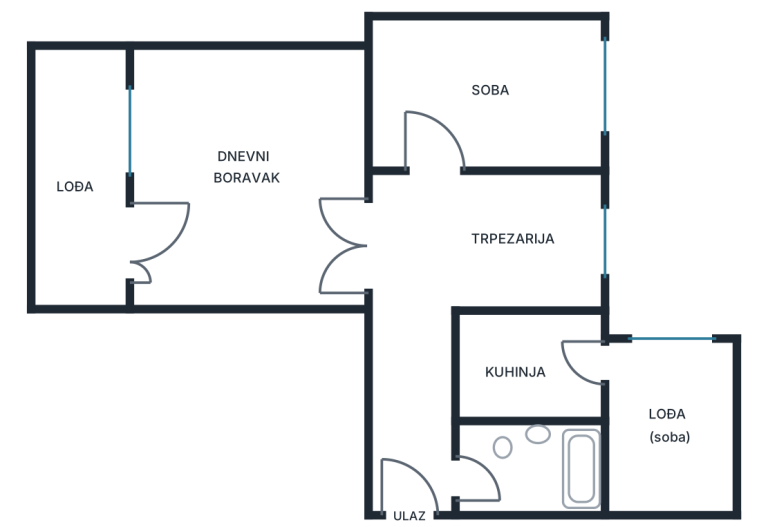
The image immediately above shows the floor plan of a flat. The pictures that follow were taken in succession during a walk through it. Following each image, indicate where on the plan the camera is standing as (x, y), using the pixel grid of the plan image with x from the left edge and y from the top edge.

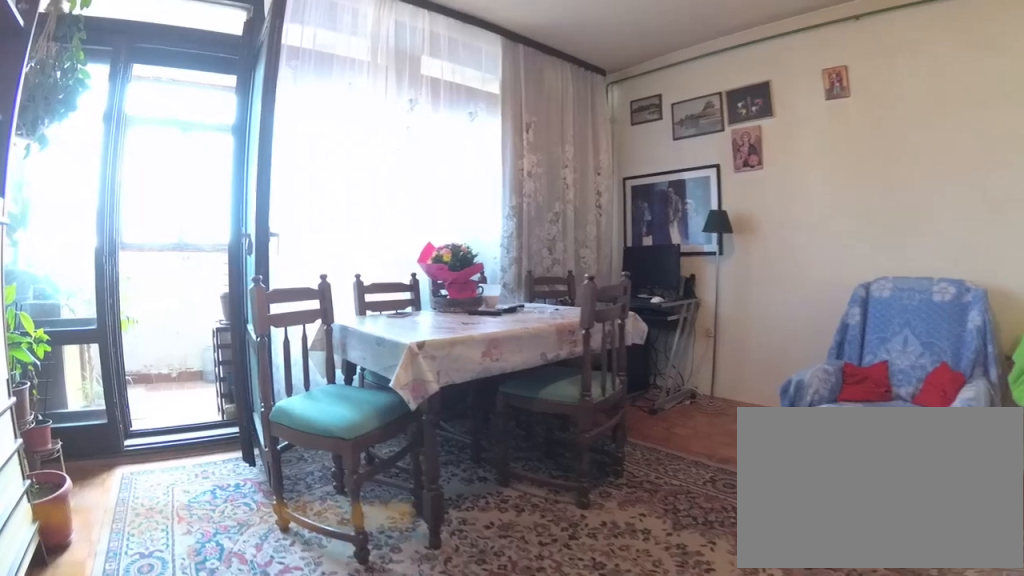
(319, 249)
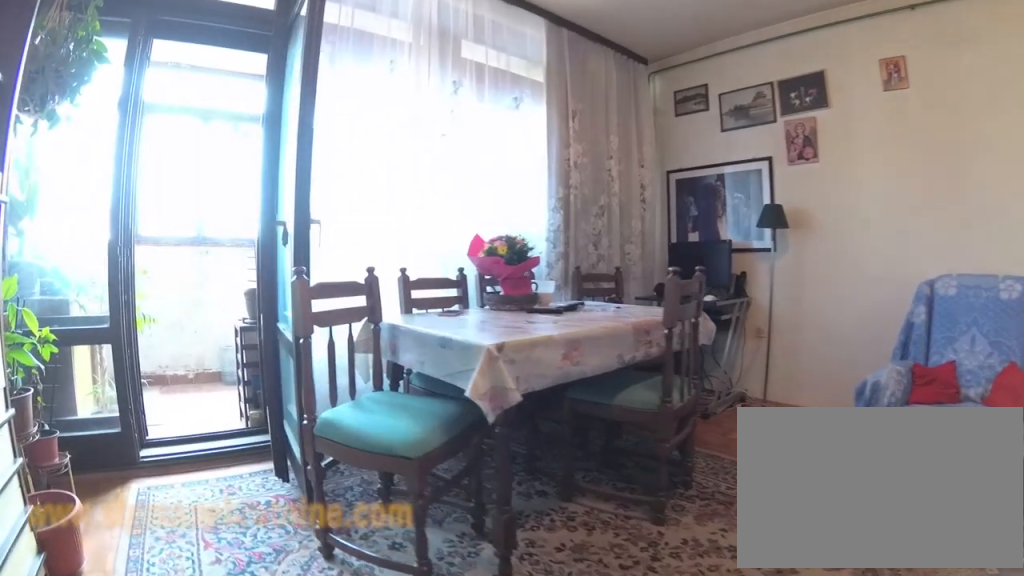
(301, 247)
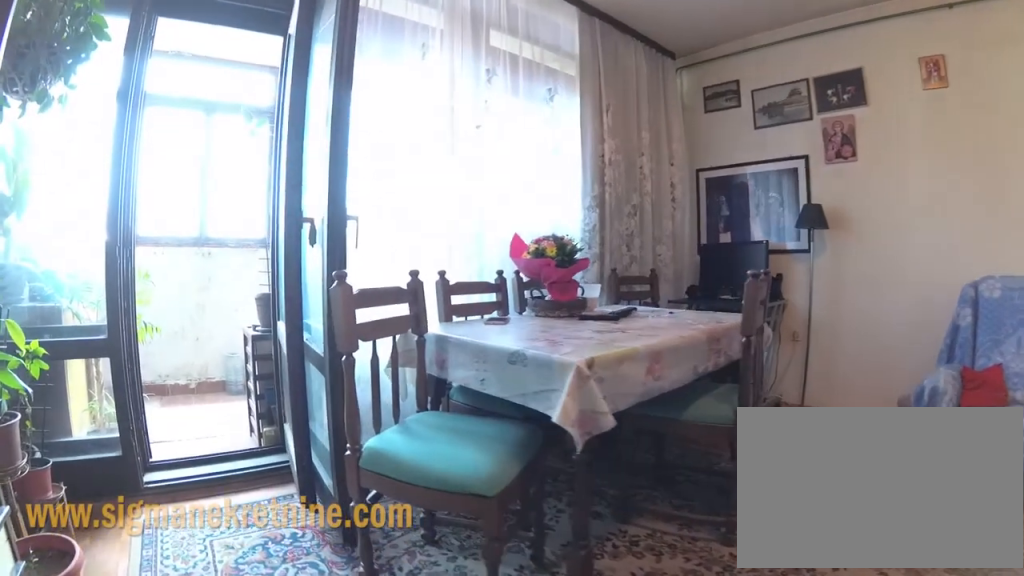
(283, 248)
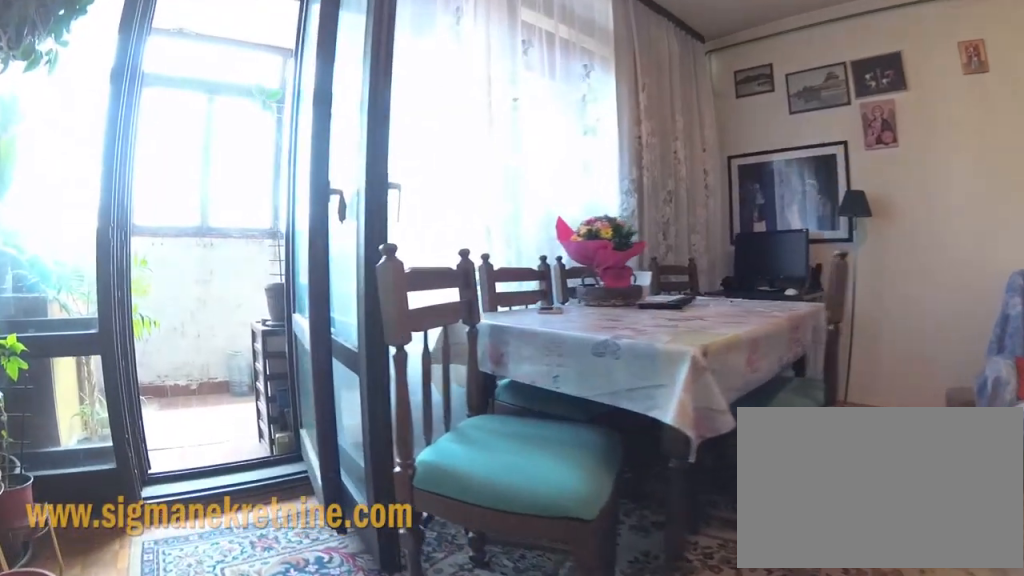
(265, 248)
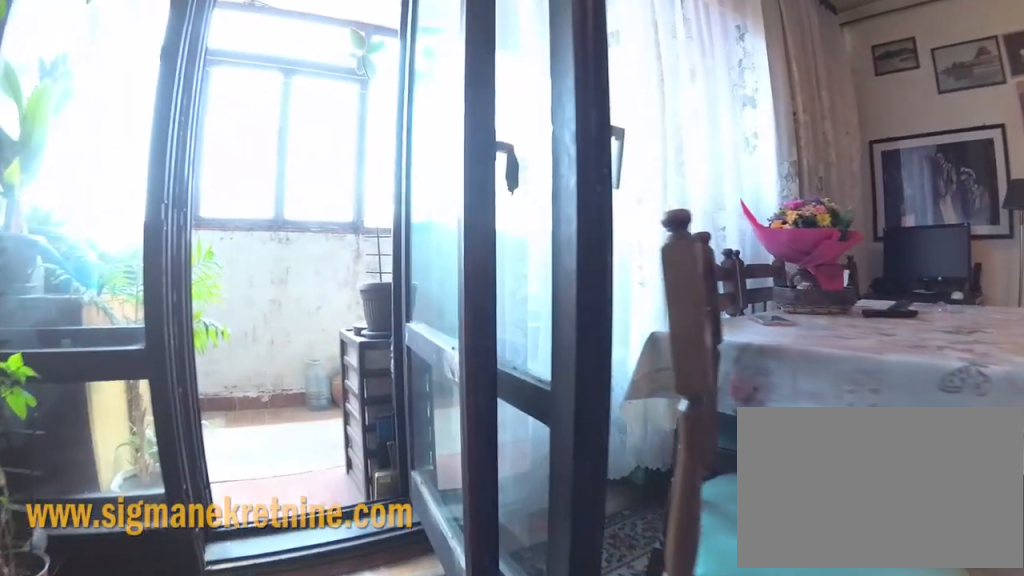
(228, 248)
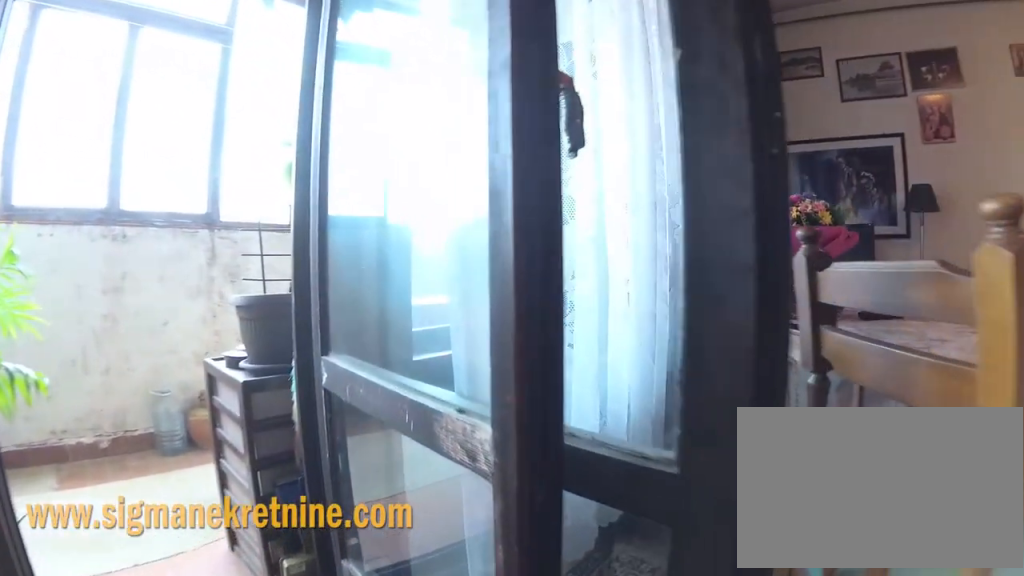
(191, 248)
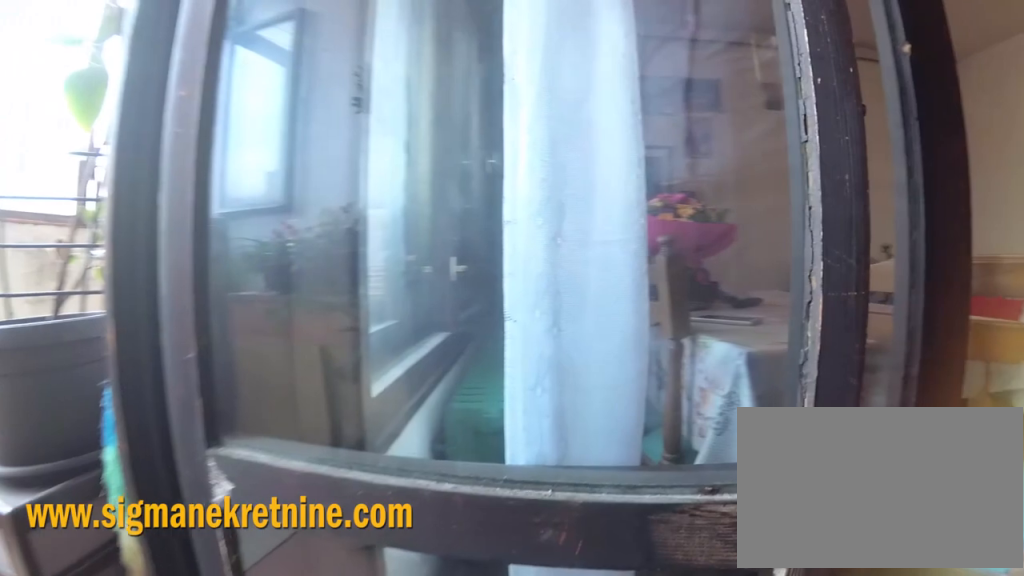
(165, 265)
